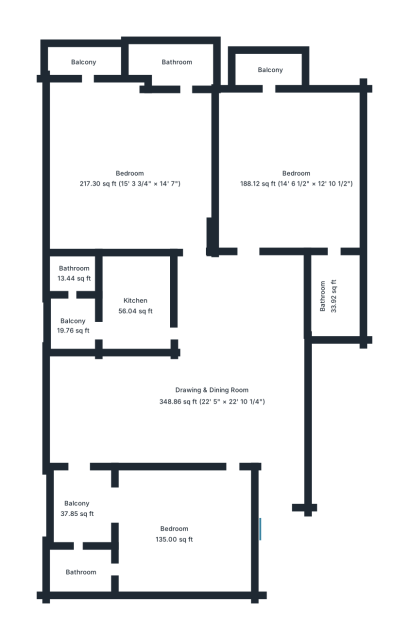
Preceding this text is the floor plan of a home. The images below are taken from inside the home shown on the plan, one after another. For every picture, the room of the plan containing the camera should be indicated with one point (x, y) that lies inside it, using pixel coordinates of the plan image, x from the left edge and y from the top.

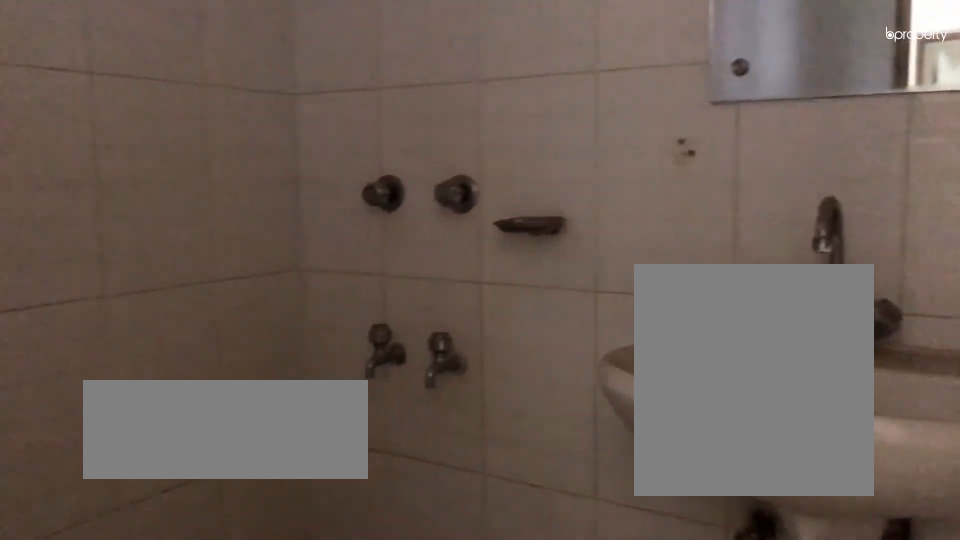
(177, 70)
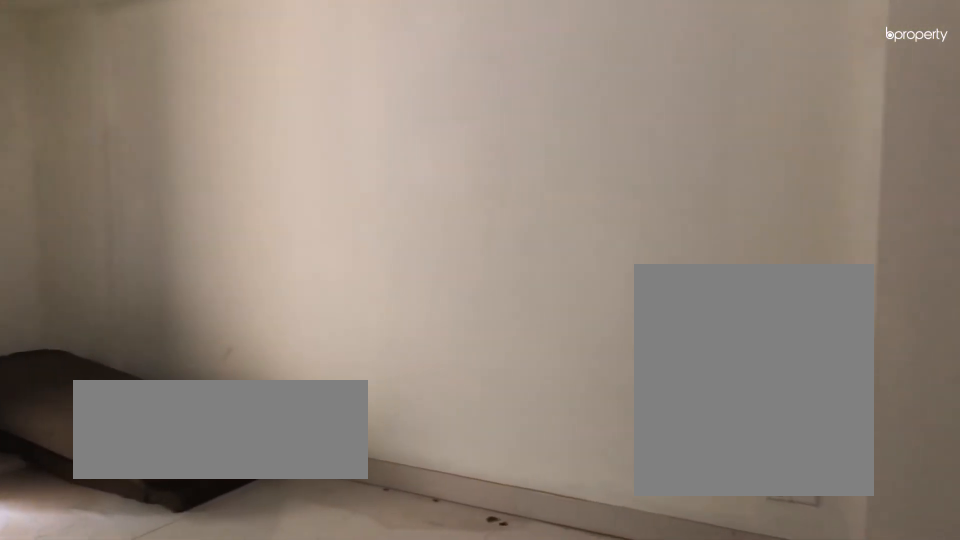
(296, 177)
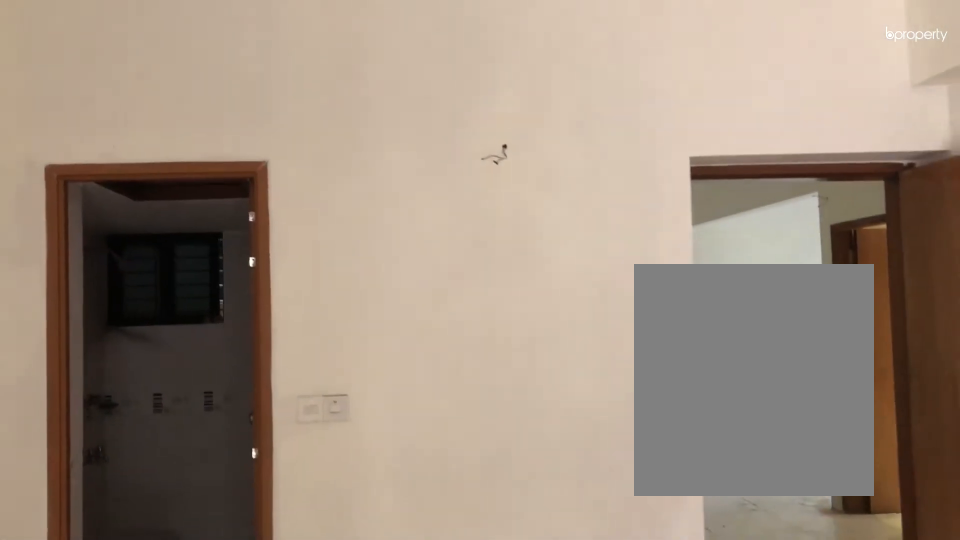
(296, 177)
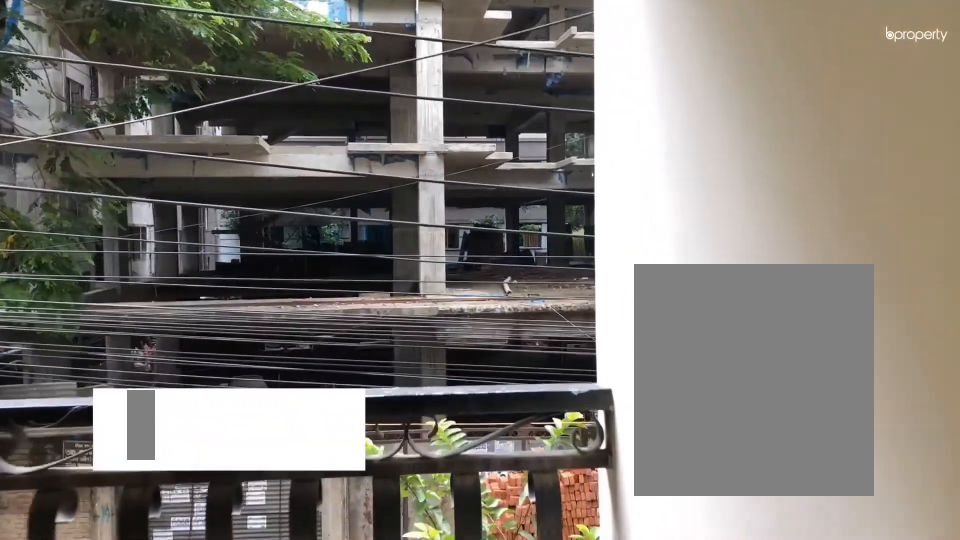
(272, 70)
